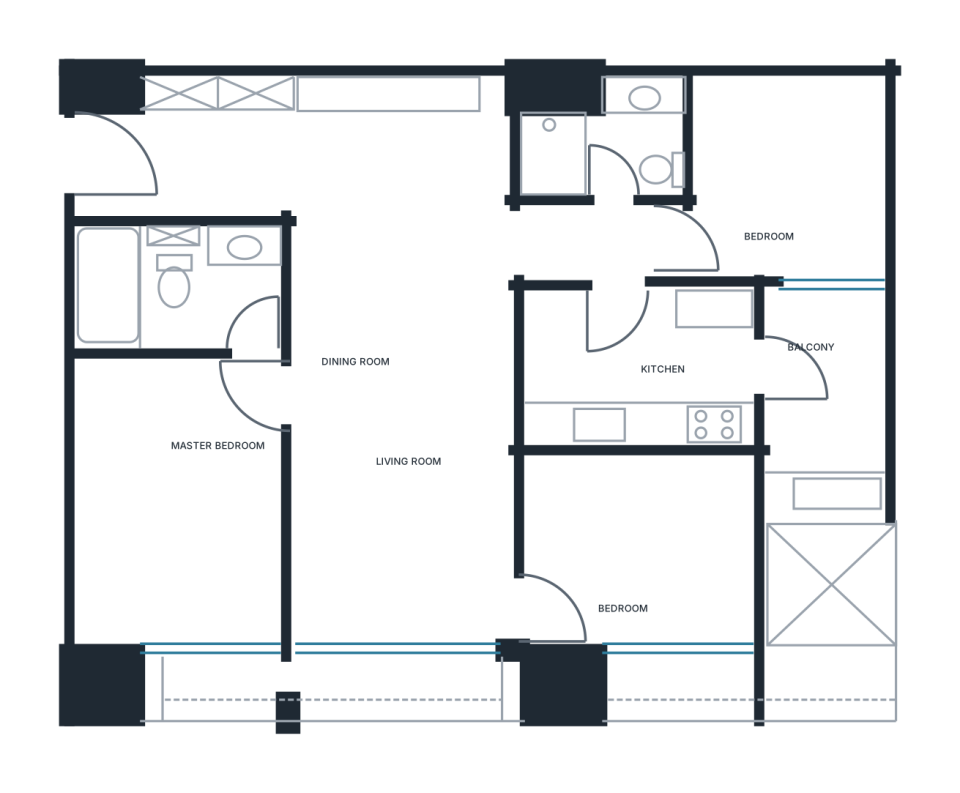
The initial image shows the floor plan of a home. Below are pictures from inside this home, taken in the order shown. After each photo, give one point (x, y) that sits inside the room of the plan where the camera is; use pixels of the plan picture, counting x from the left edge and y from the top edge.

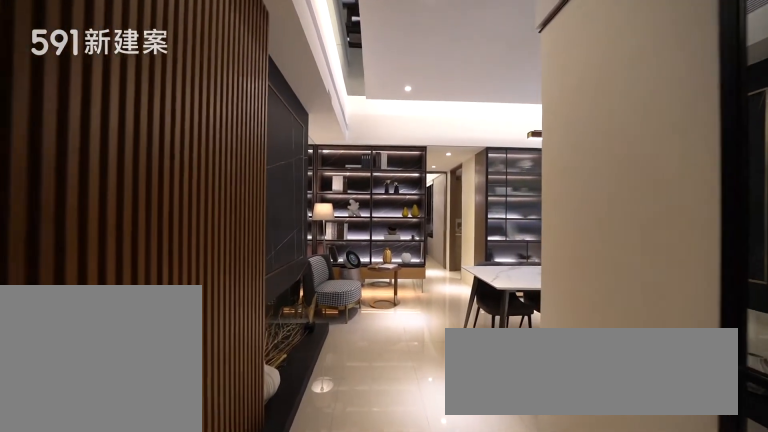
(185, 144)
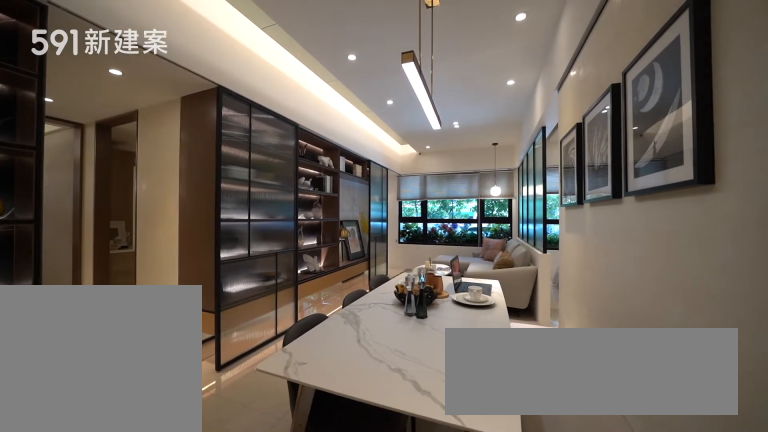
(402, 436)
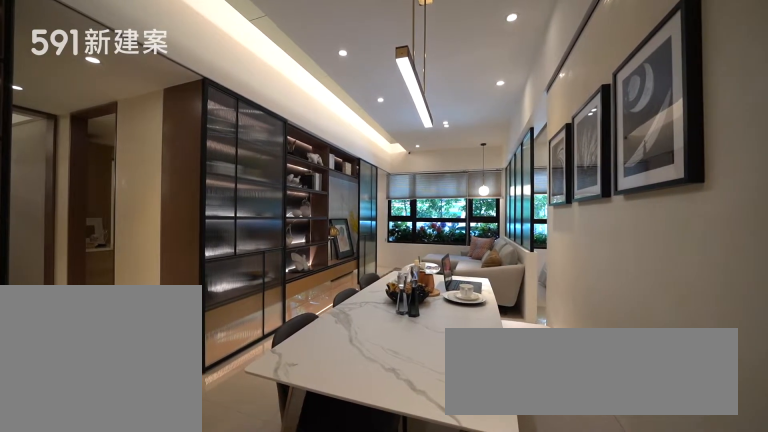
(402, 436)
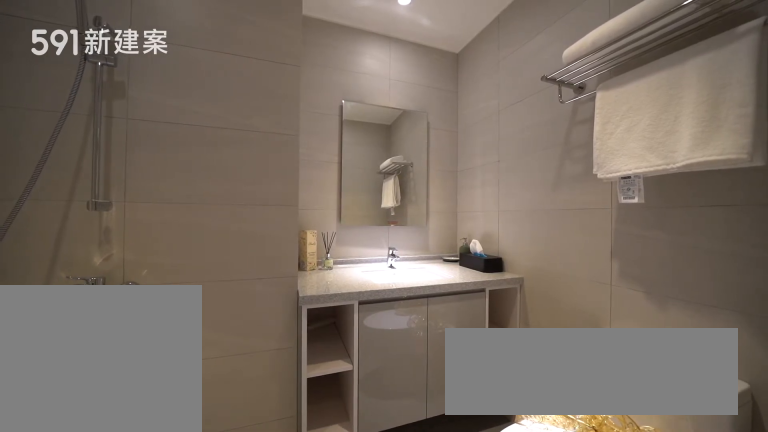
(606, 133)
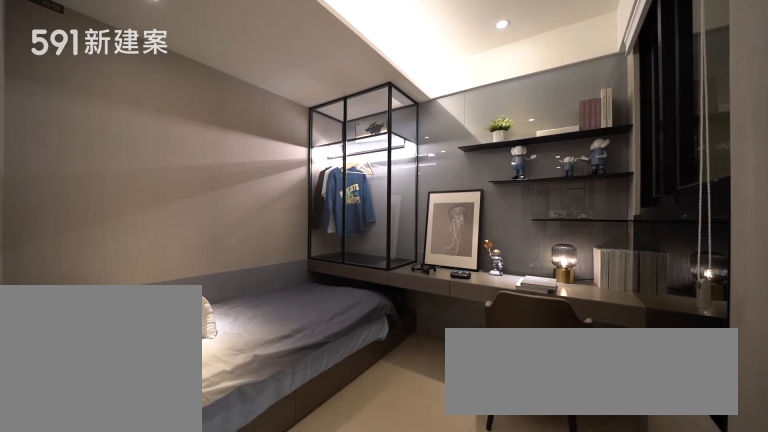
(782, 180)
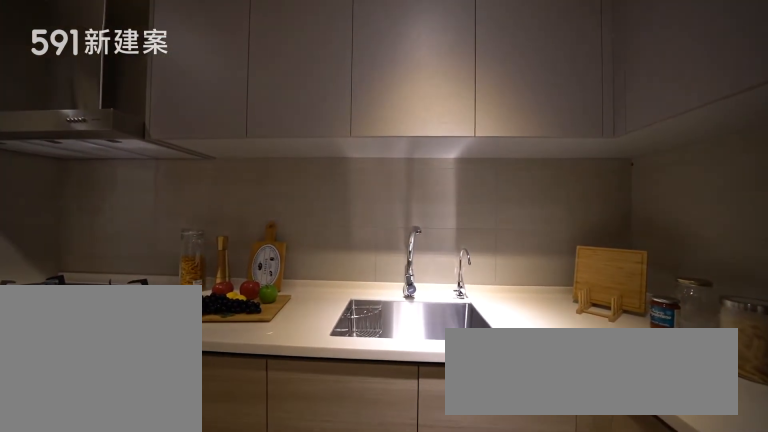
(642, 364)
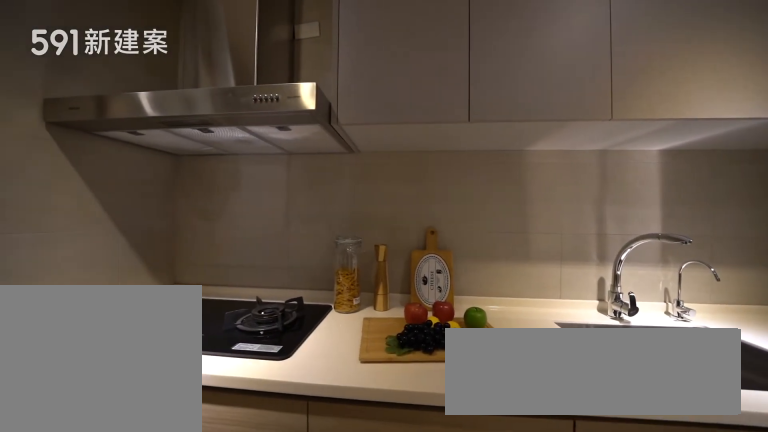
(642, 364)
